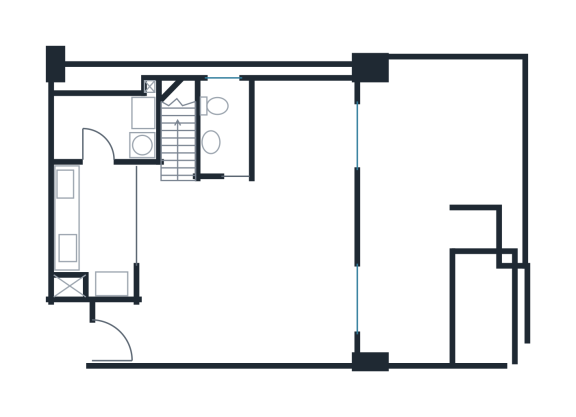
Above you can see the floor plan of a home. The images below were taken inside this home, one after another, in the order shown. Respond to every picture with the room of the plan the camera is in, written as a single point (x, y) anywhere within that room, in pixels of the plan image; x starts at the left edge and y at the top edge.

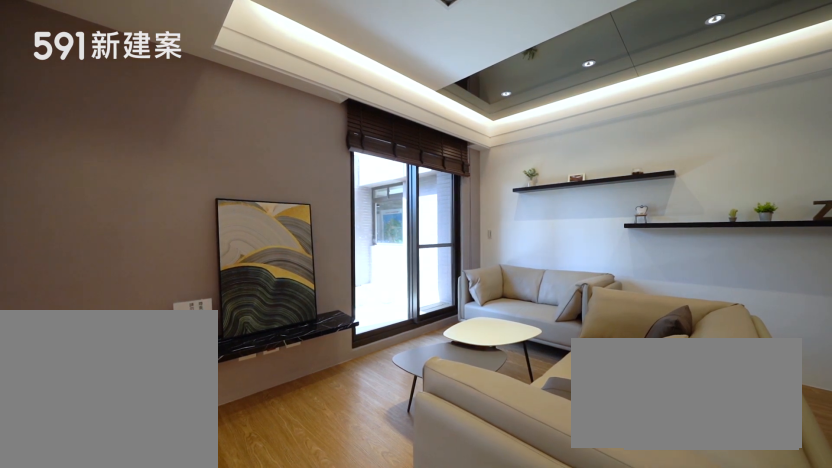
(290, 275)
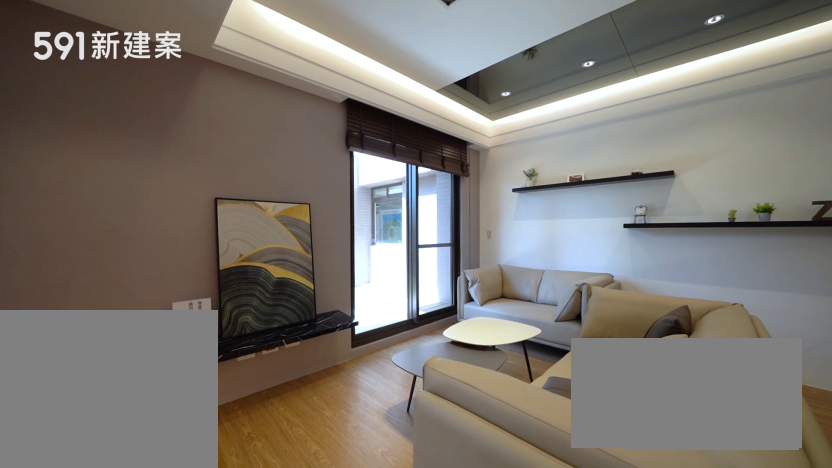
(290, 275)
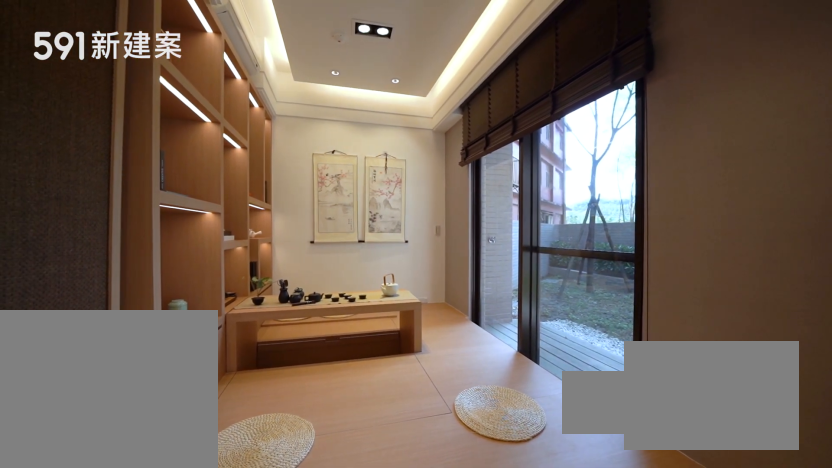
(303, 126)
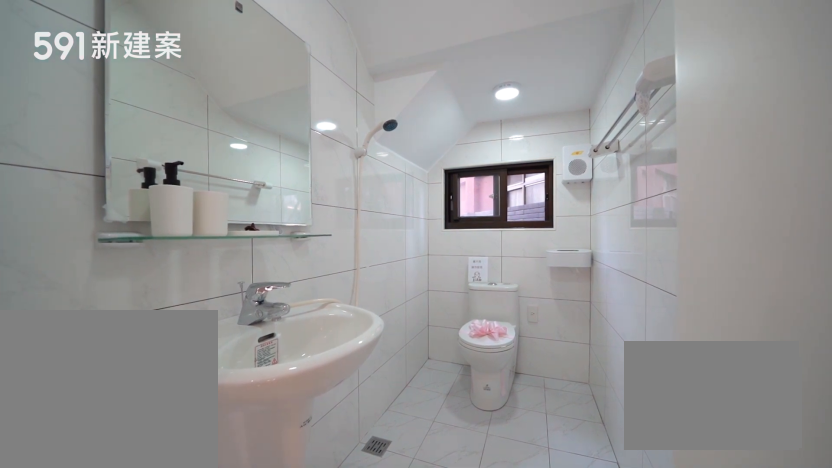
(223, 122)
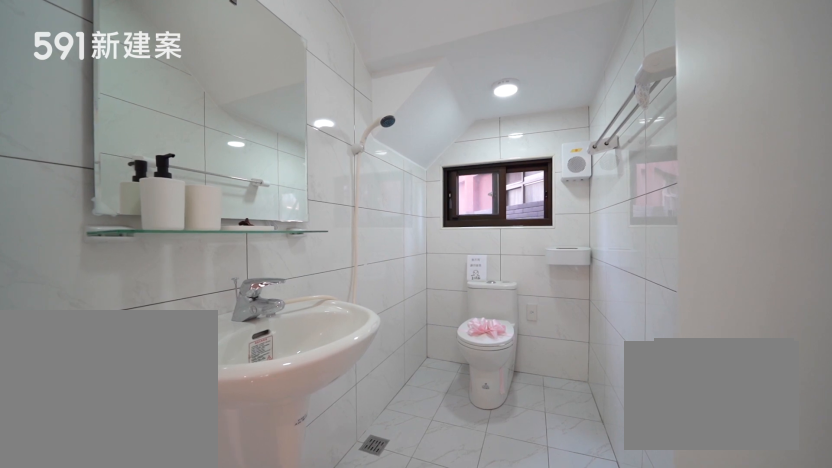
(223, 122)
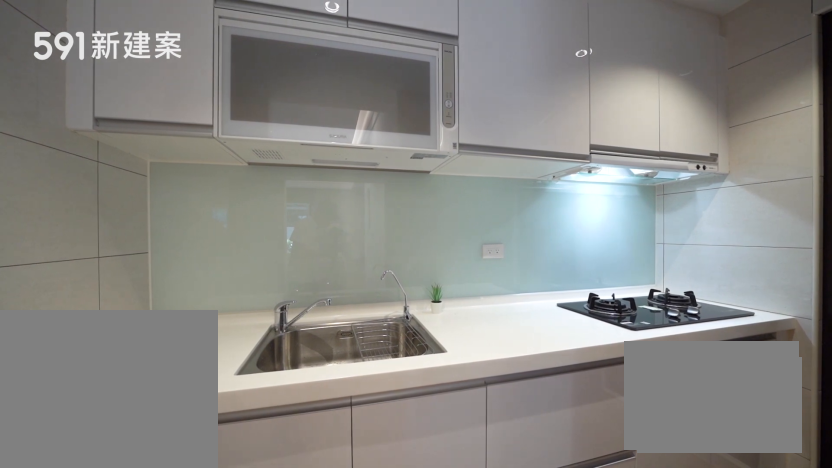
(95, 229)
